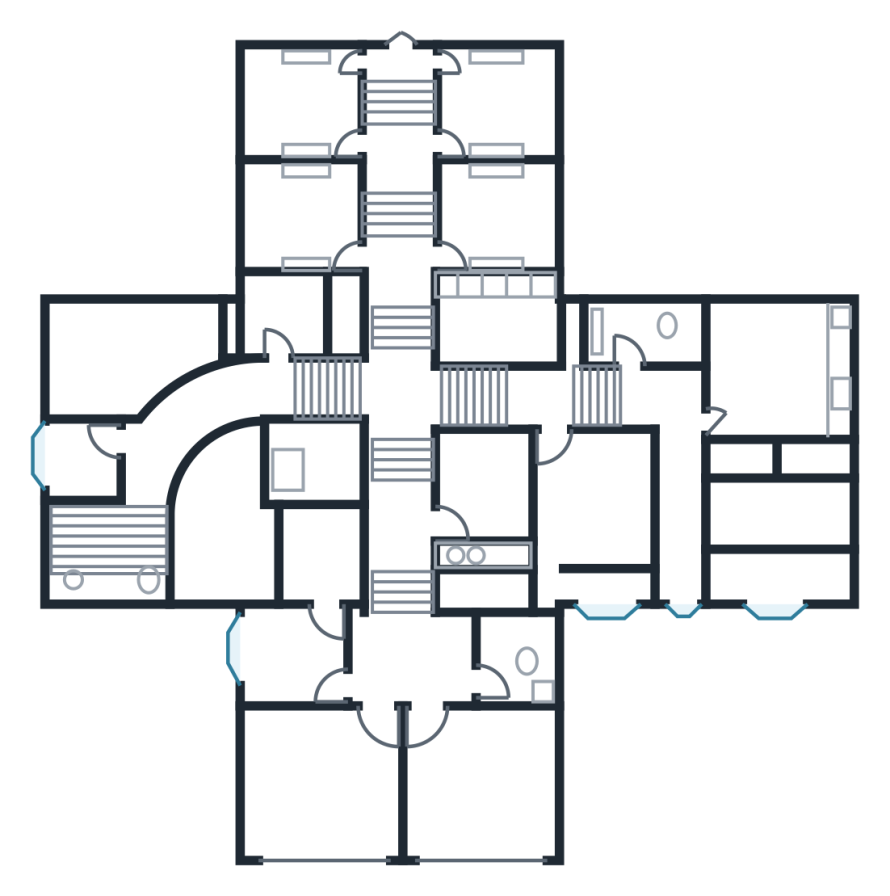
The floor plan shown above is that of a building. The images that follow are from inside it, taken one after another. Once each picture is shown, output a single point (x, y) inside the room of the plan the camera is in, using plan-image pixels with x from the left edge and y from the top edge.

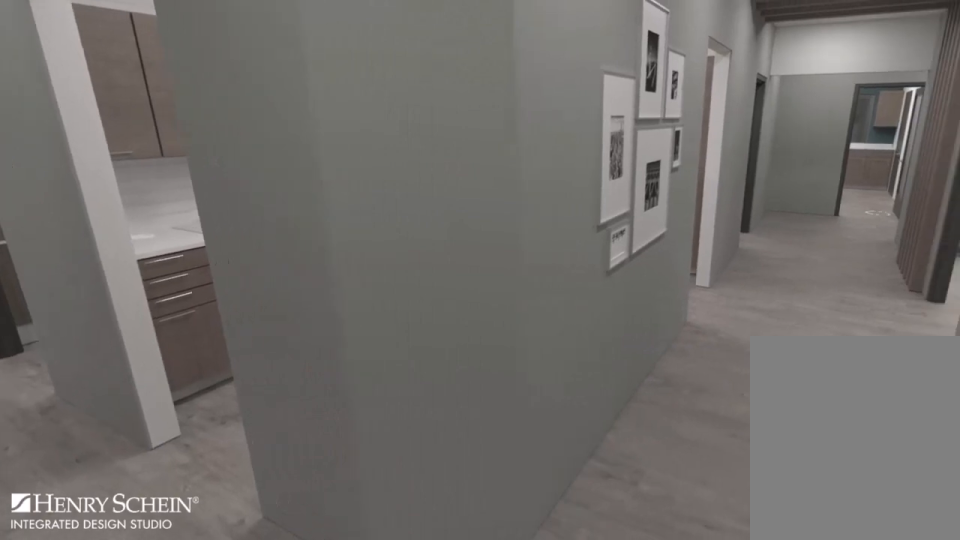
(401, 395)
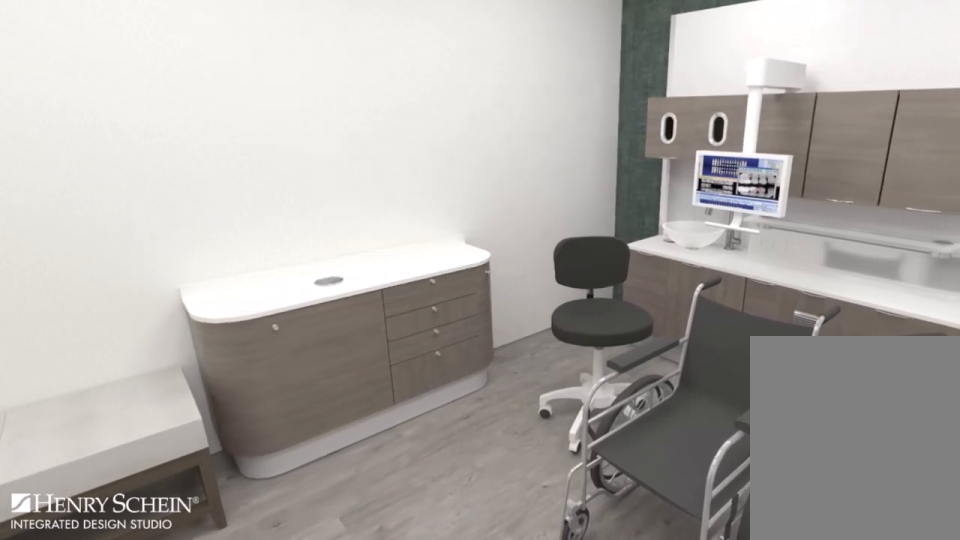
(578, 479)
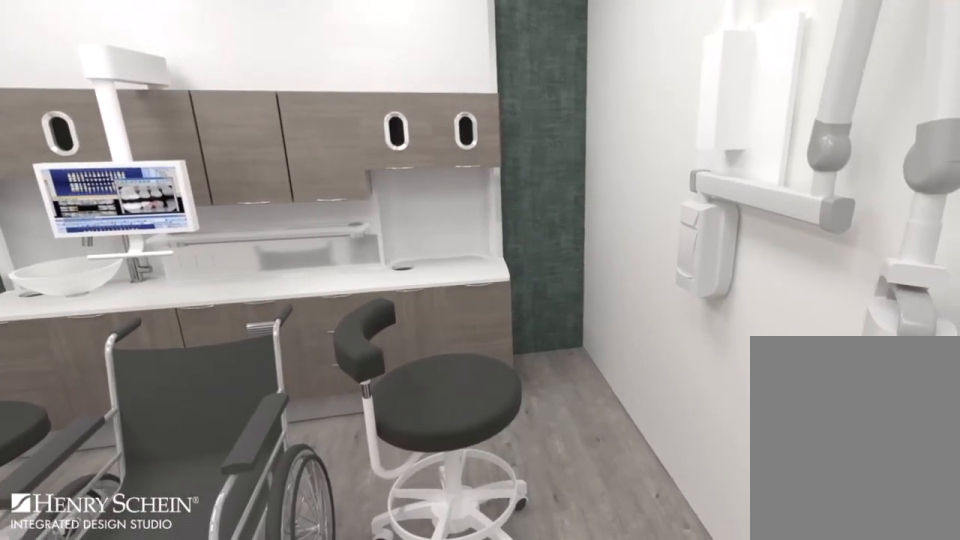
(578, 479)
